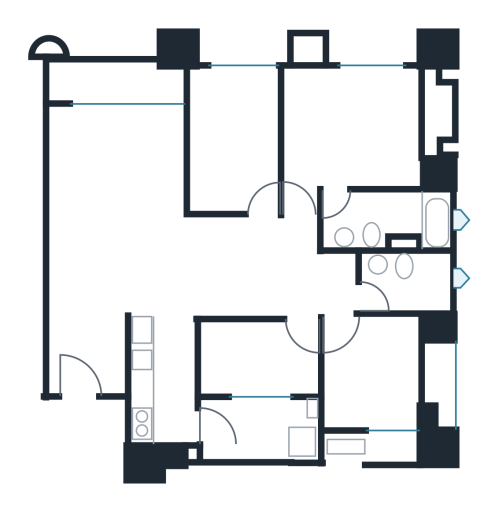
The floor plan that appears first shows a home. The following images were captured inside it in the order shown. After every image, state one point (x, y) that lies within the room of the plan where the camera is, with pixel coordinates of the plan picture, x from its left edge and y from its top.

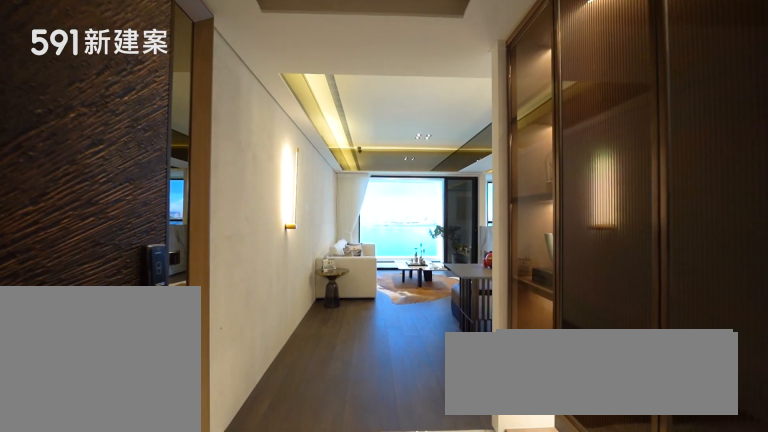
(88, 353)
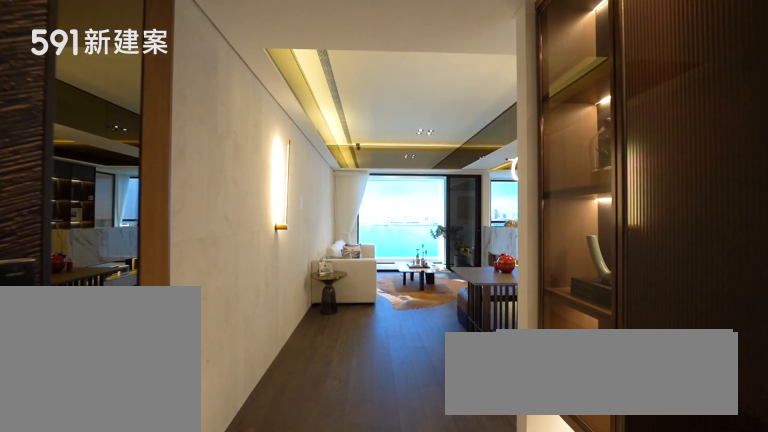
(88, 353)
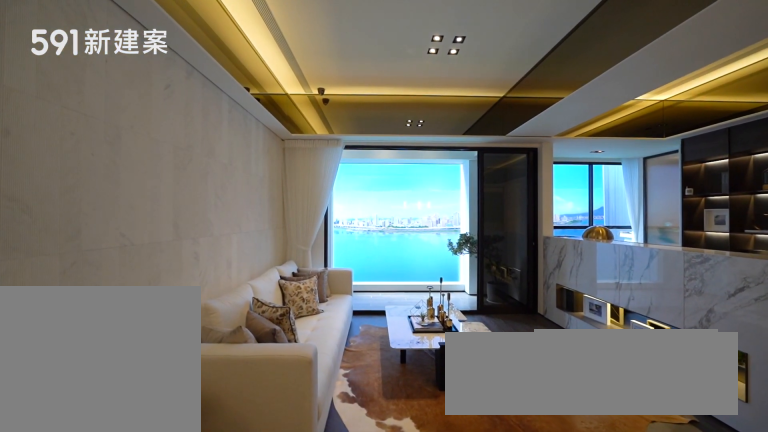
(115, 190)
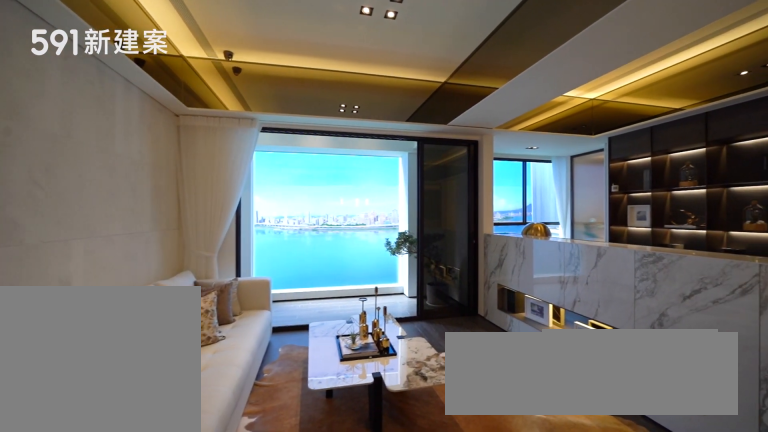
(115, 190)
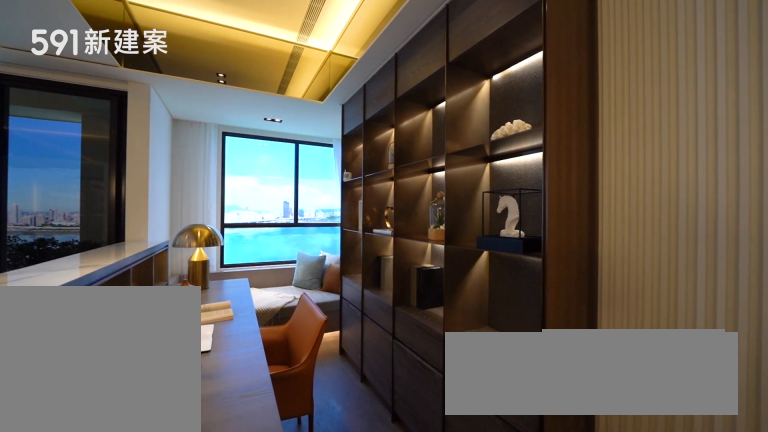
(234, 135)
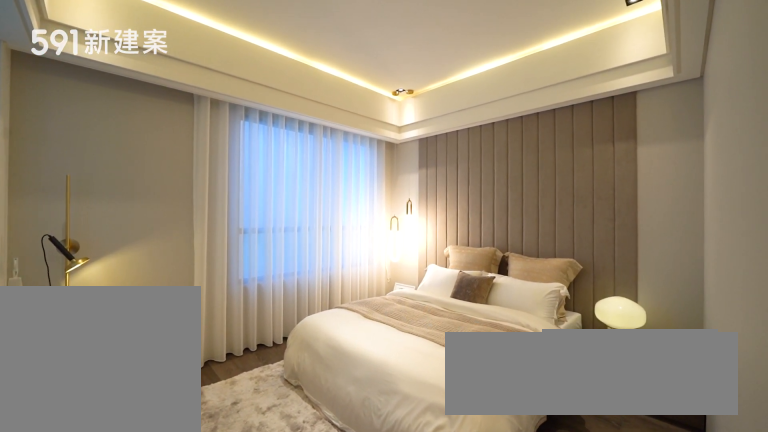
(353, 130)
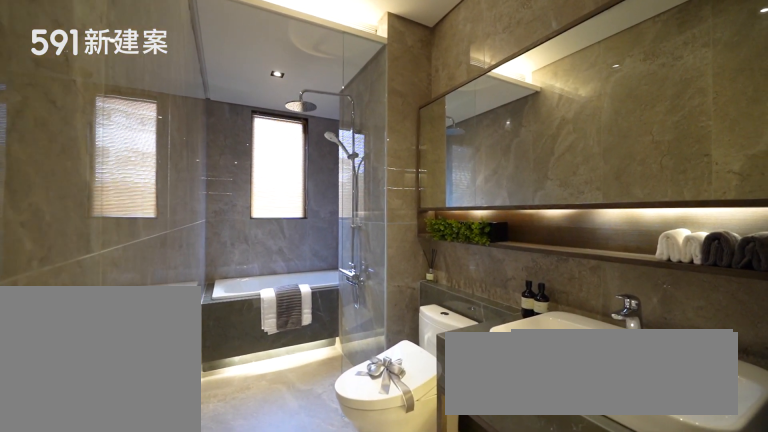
(395, 219)
